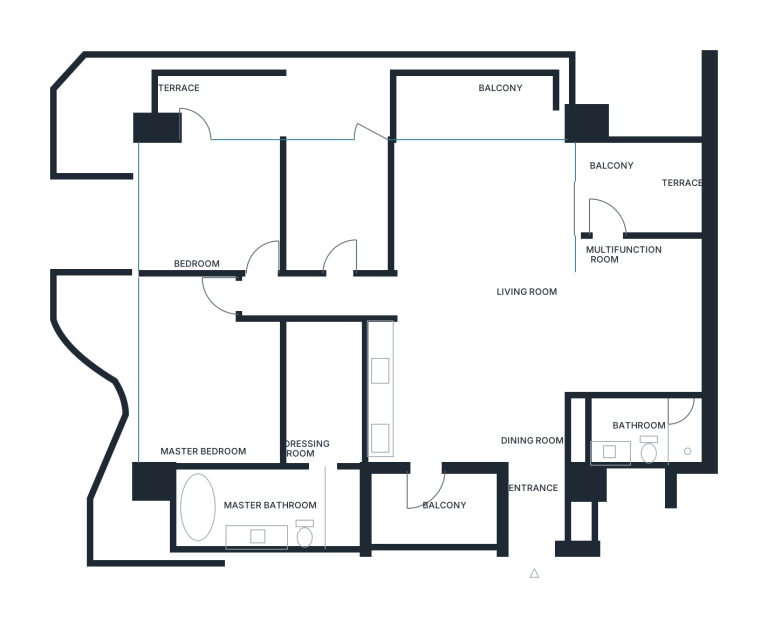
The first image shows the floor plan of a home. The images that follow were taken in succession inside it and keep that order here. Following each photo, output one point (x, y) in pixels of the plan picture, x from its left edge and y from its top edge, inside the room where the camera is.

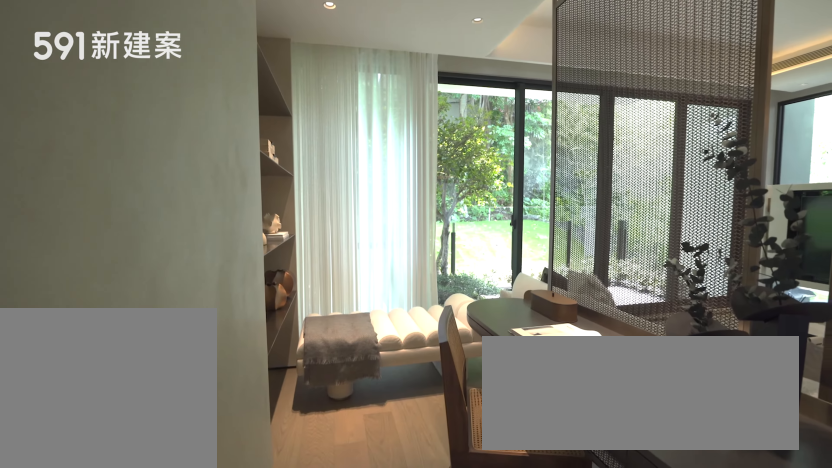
(348, 205)
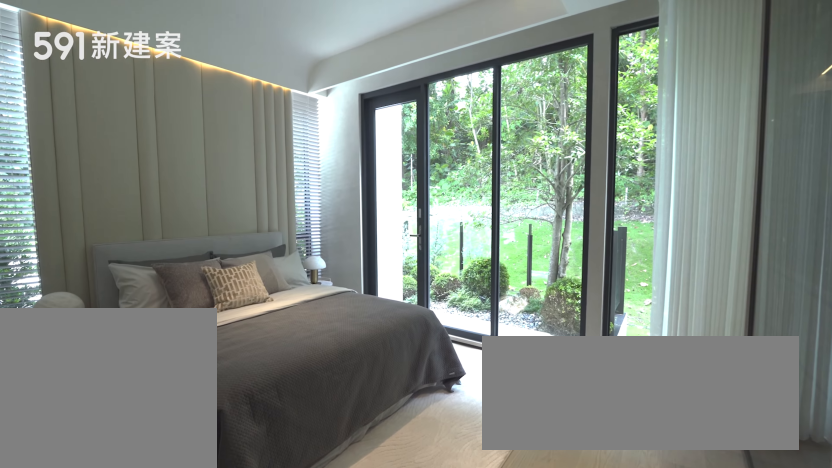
(218, 204)
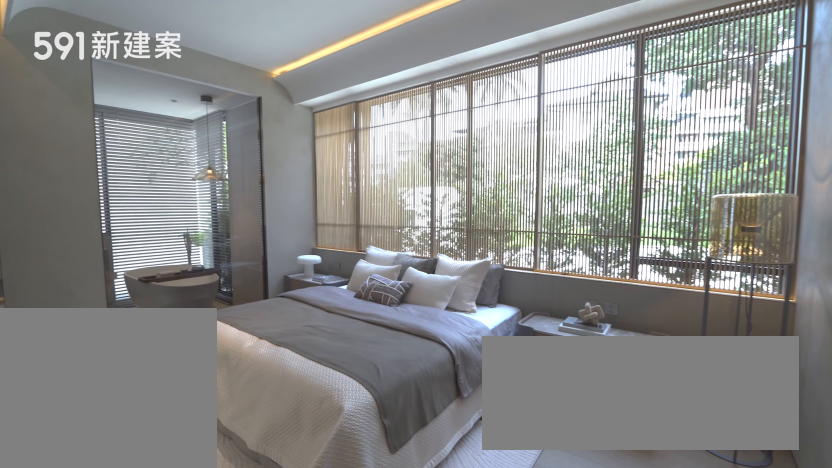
(239, 379)
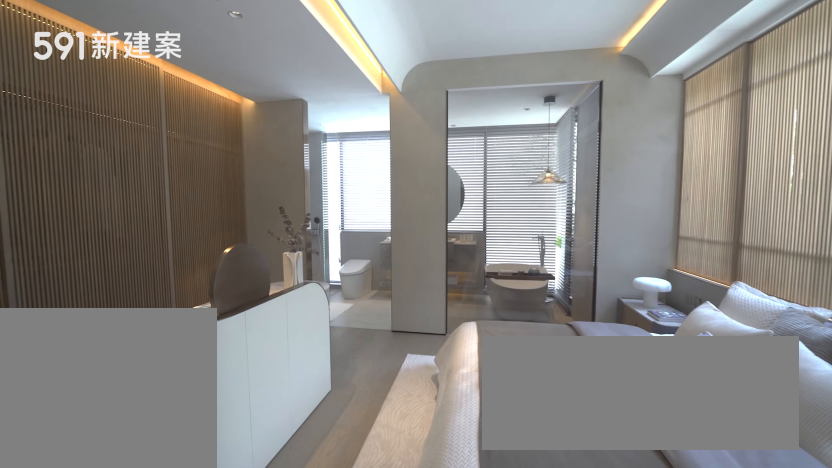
(239, 379)
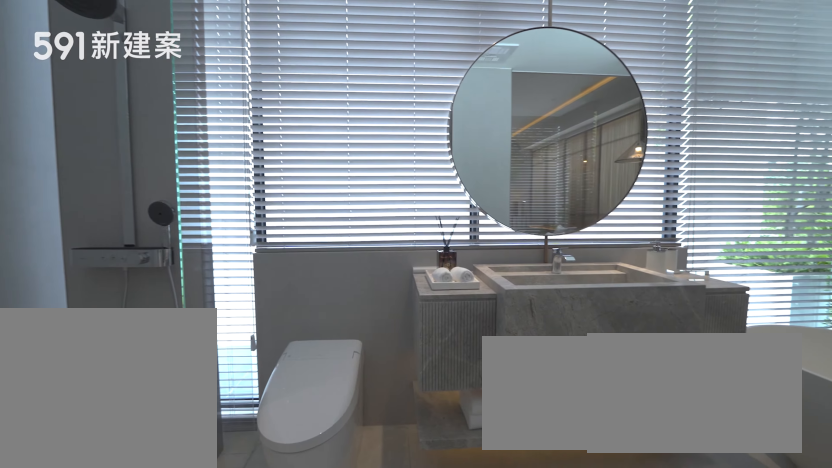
(267, 508)
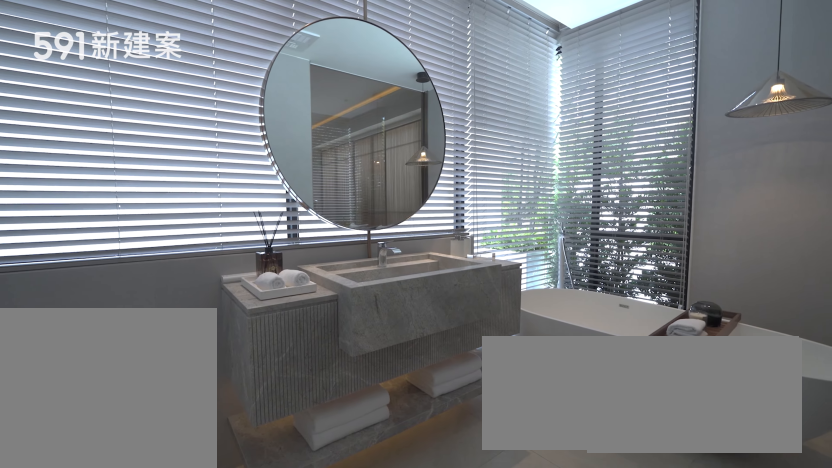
(267, 508)
